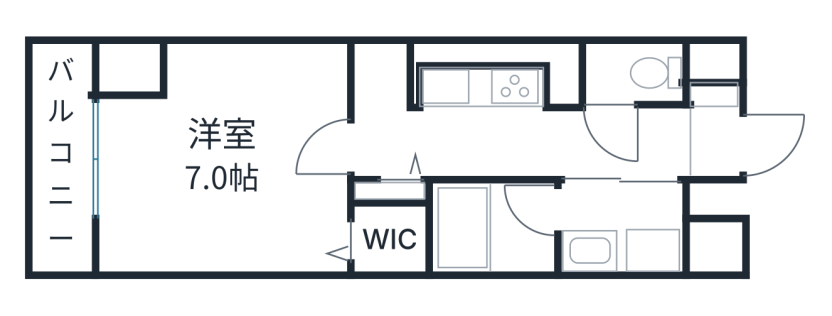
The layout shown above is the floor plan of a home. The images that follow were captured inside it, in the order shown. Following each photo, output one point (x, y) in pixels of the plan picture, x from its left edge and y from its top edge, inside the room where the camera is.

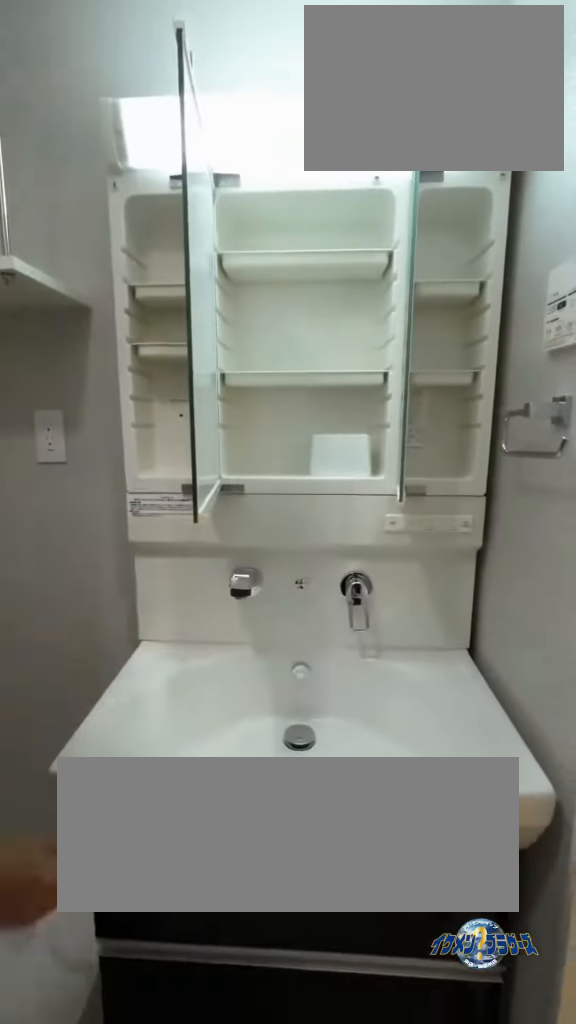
(618, 229)
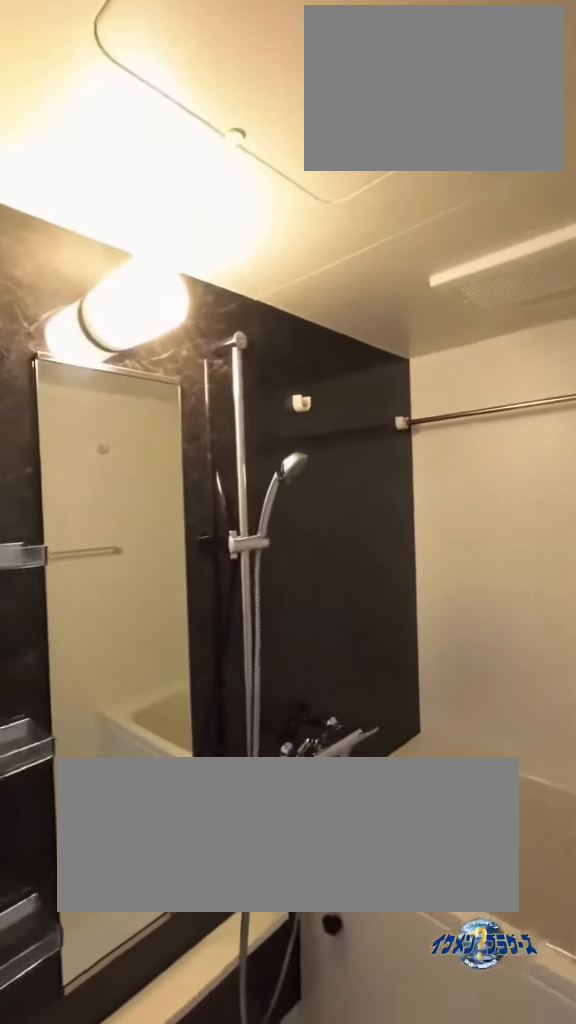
(495, 227)
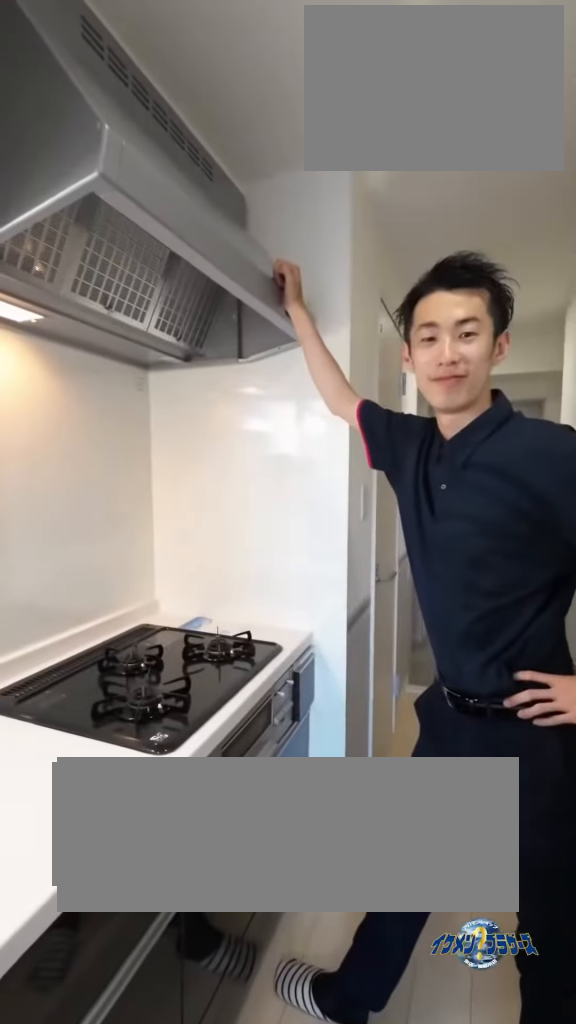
(487, 89)
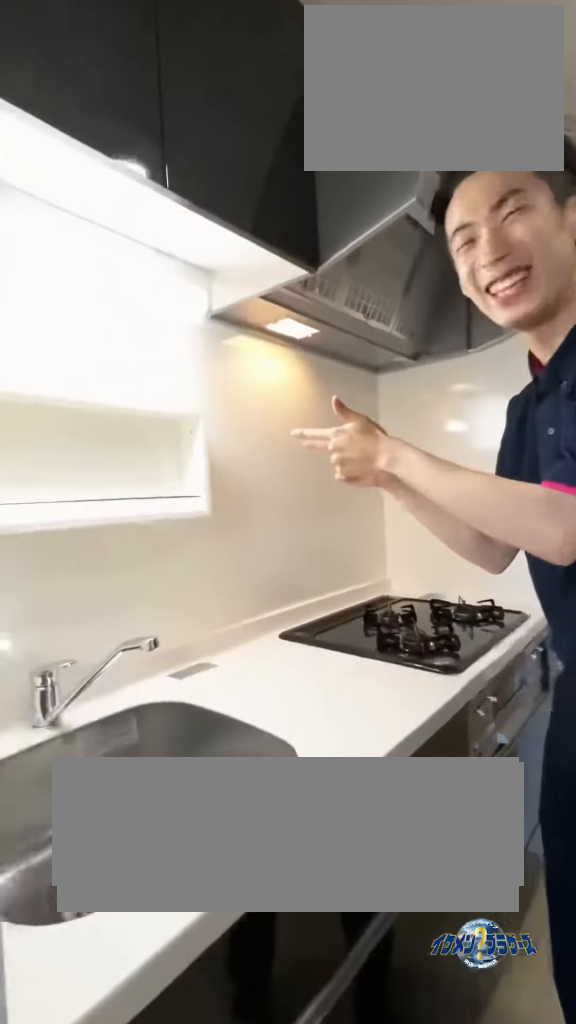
(487, 89)
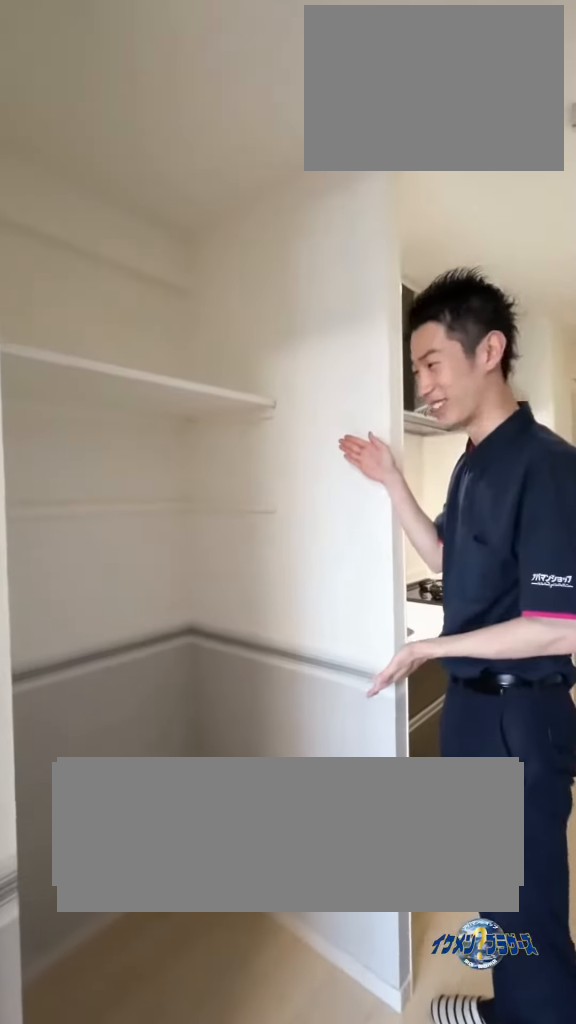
(386, 81)
